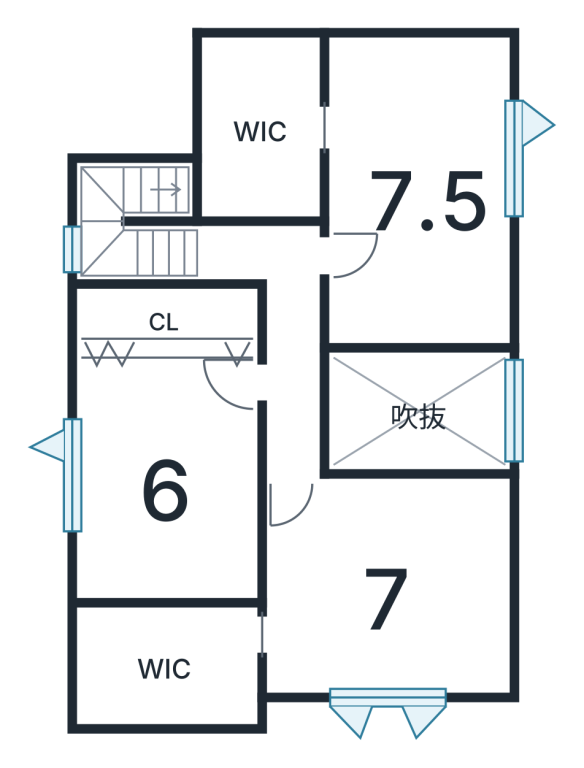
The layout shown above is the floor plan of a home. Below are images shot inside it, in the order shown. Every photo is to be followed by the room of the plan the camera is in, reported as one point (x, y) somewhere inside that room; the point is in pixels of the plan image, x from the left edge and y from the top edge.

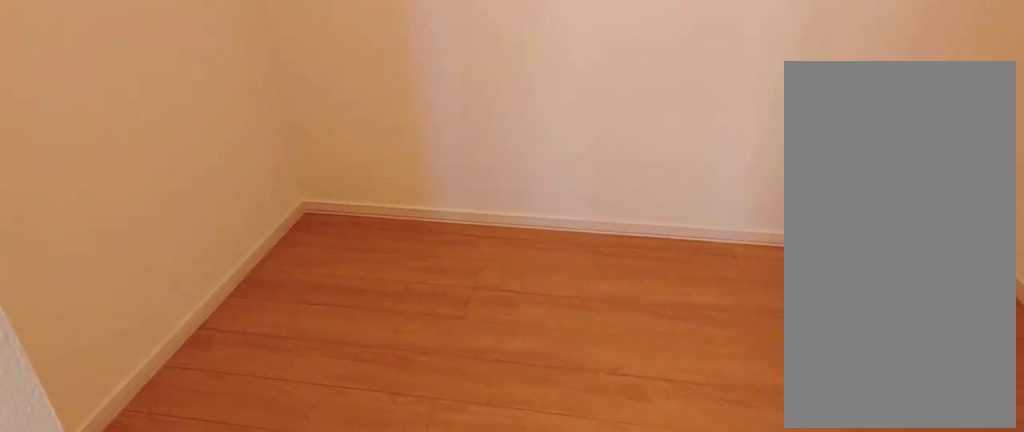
(254, 153)
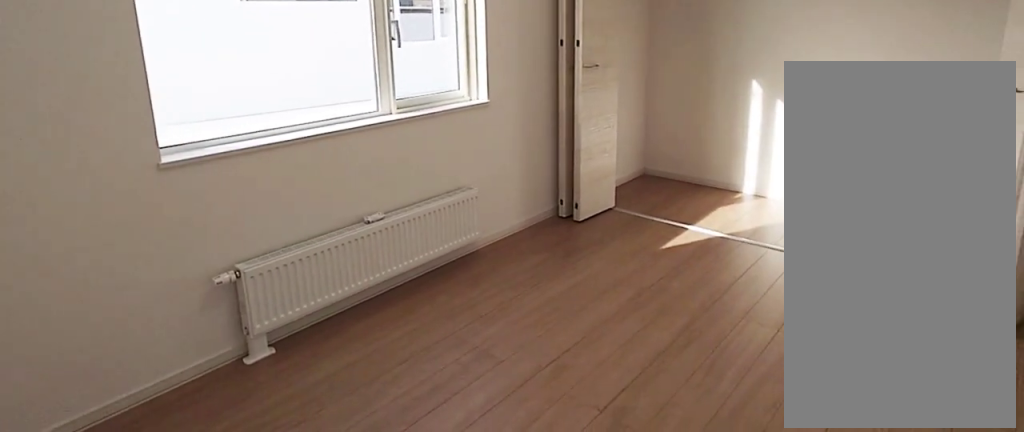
(169, 482)
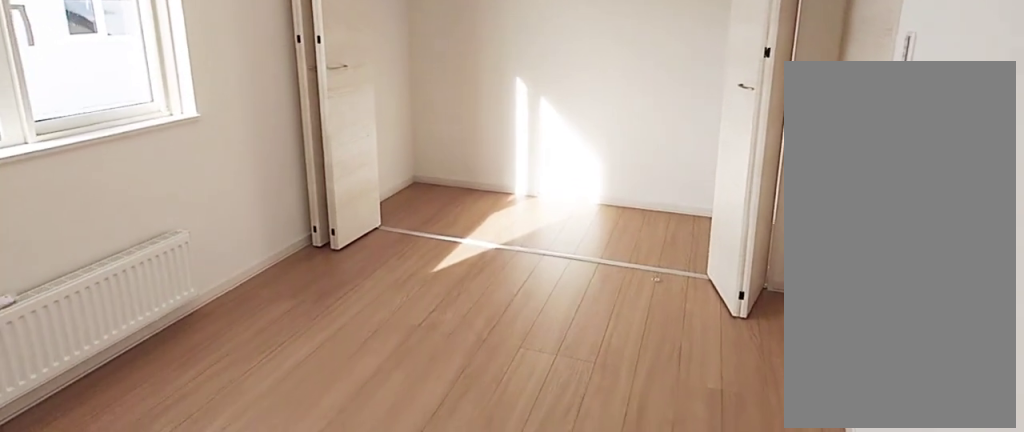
(169, 482)
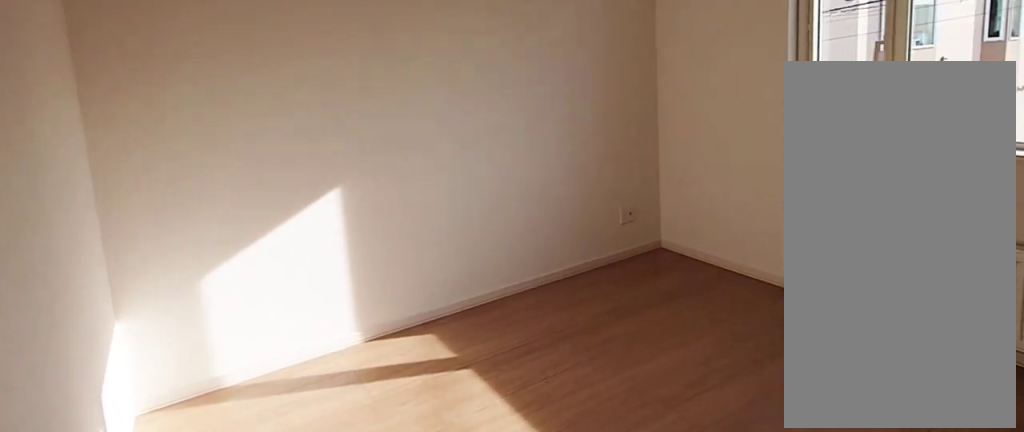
(376, 590)
